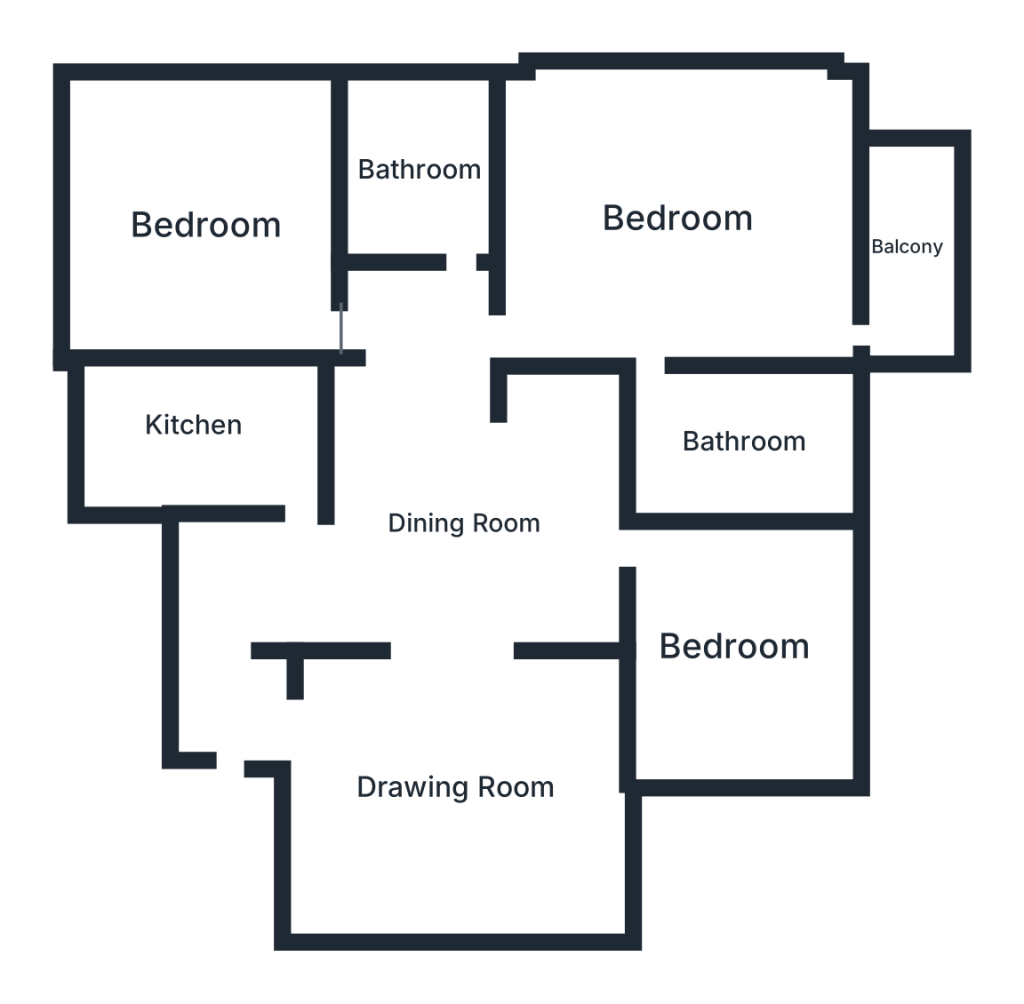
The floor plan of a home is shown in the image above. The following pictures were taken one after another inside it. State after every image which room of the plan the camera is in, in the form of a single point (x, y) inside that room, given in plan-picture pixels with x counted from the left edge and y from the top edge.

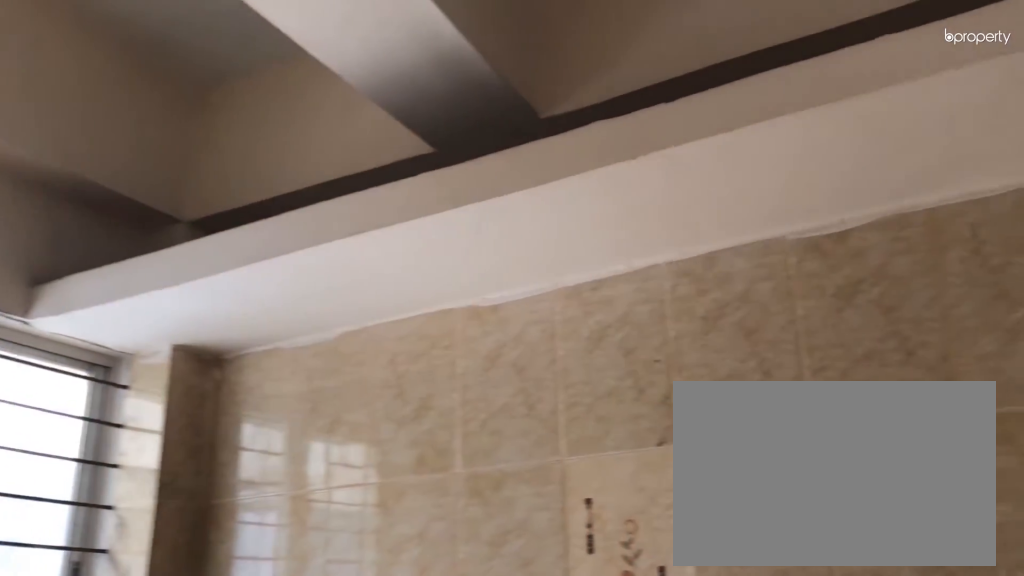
(194, 427)
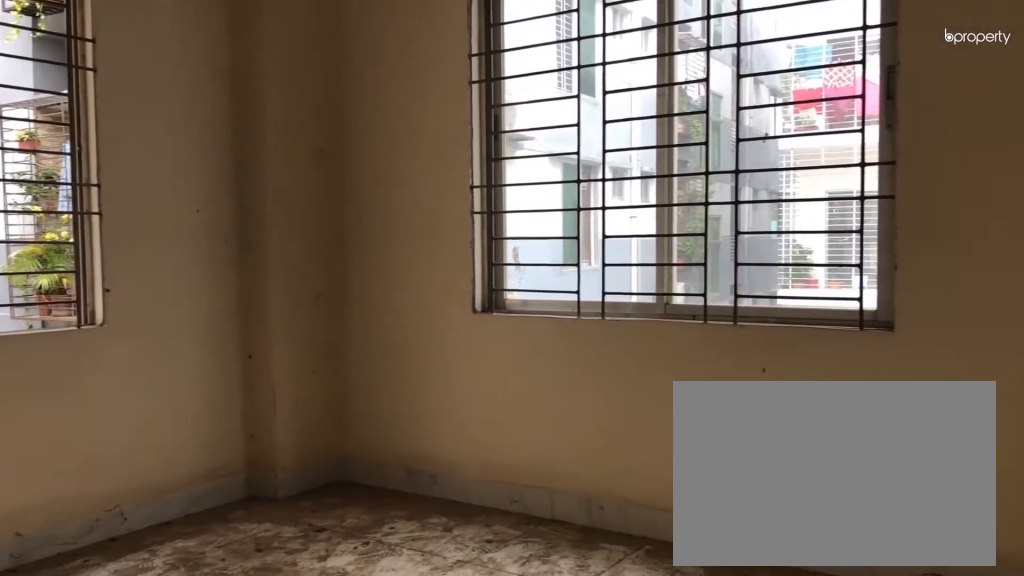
(201, 228)
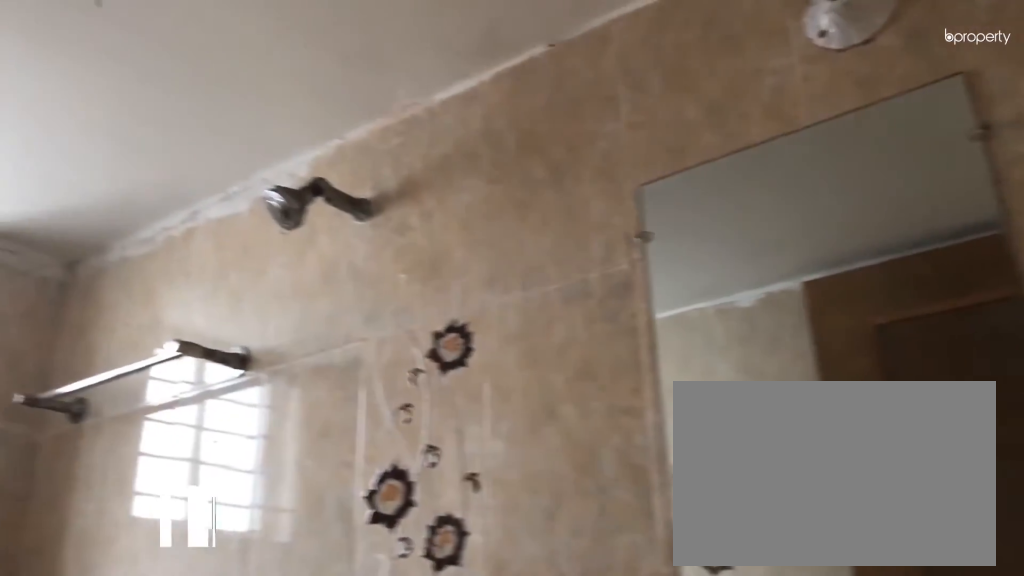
(424, 166)
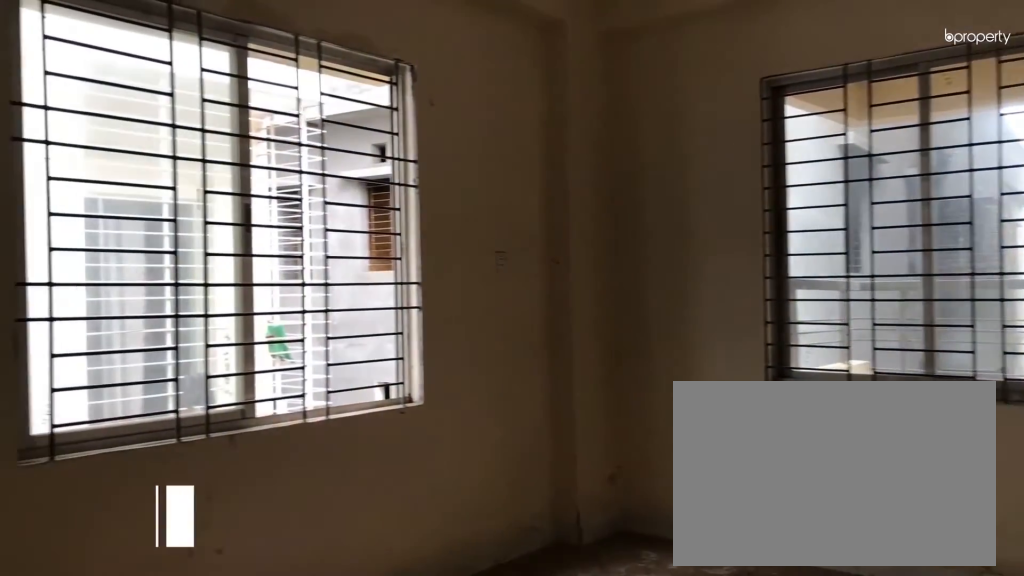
(681, 221)
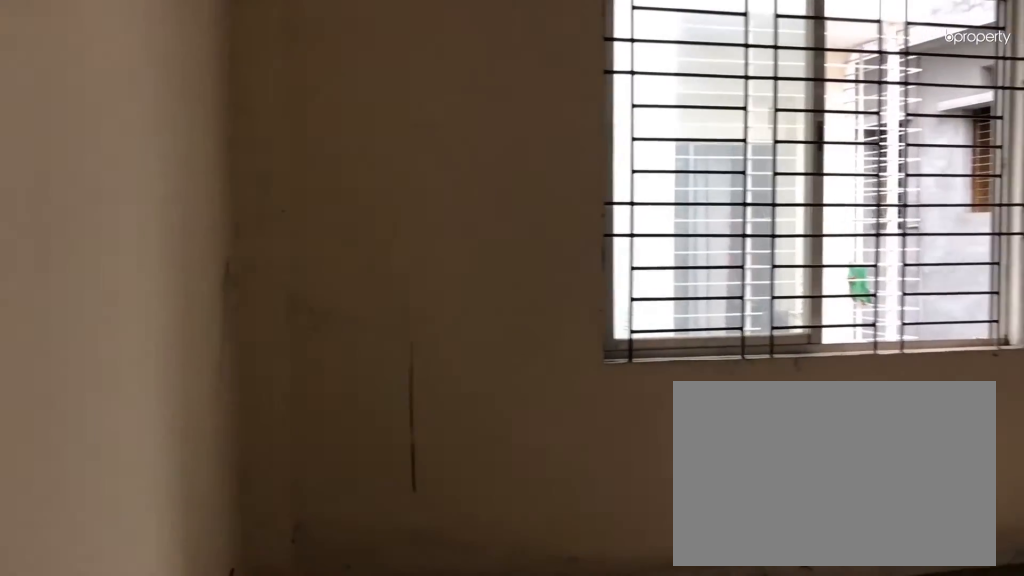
(681, 221)
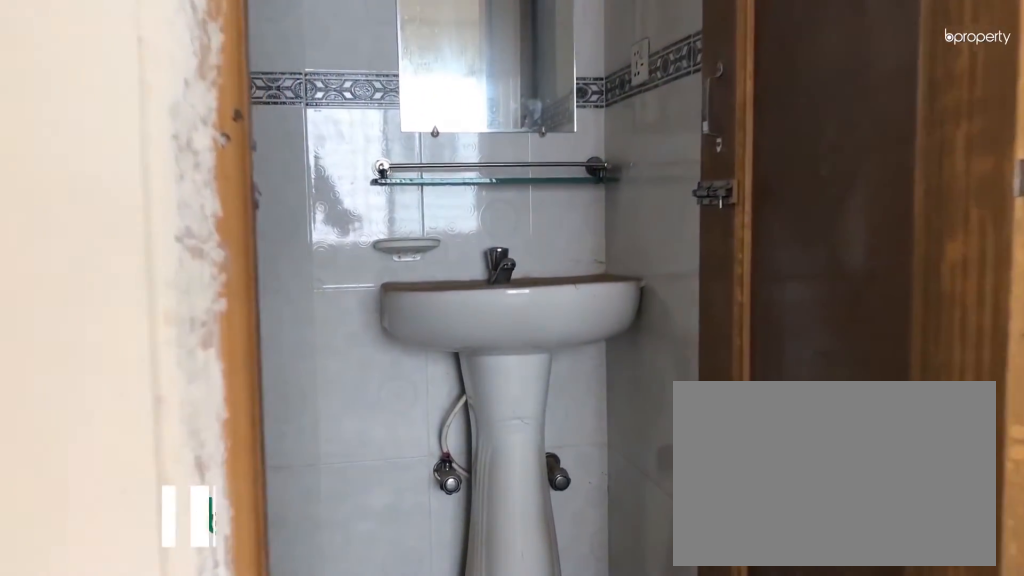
(733, 441)
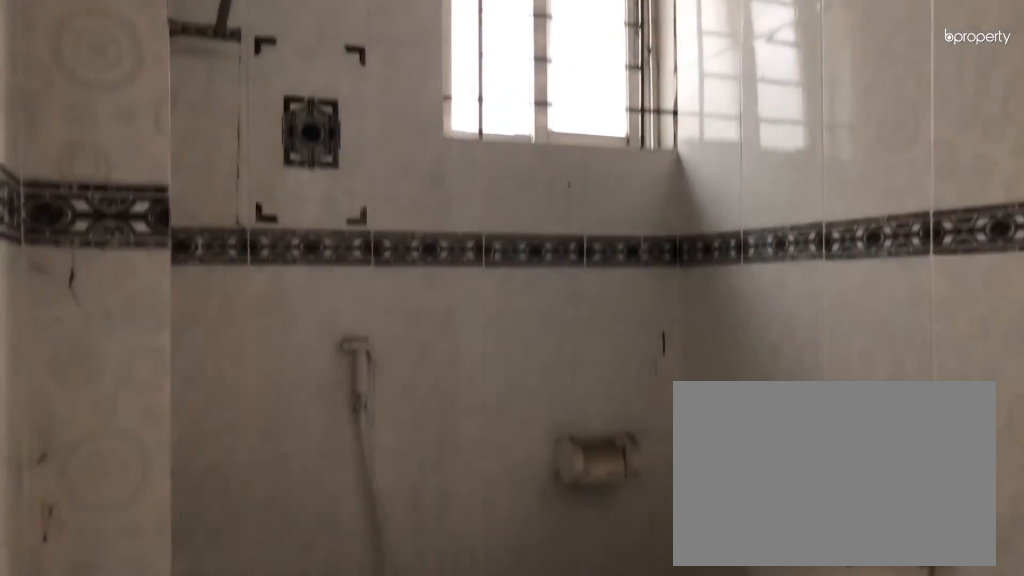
(736, 440)
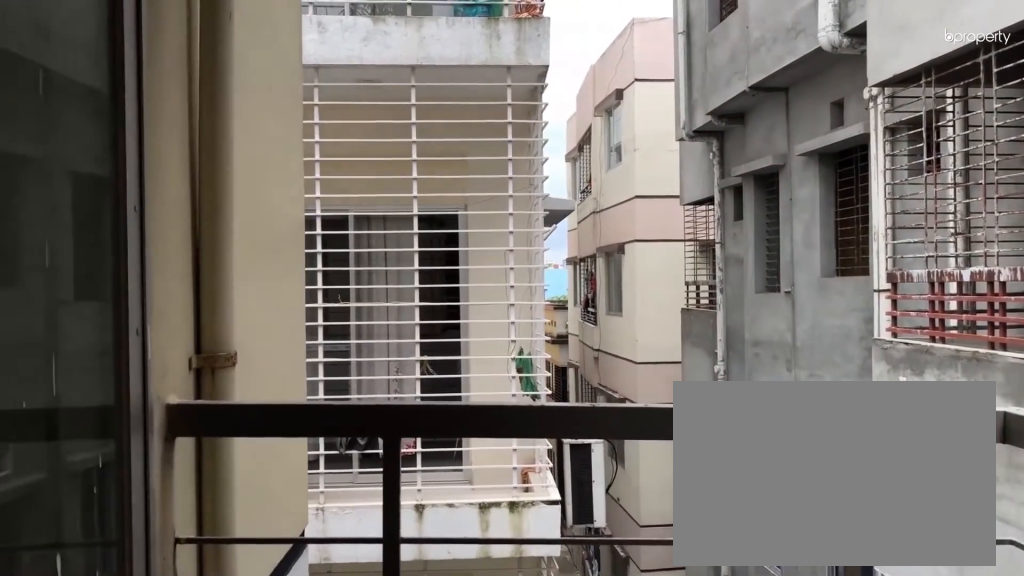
(908, 245)
